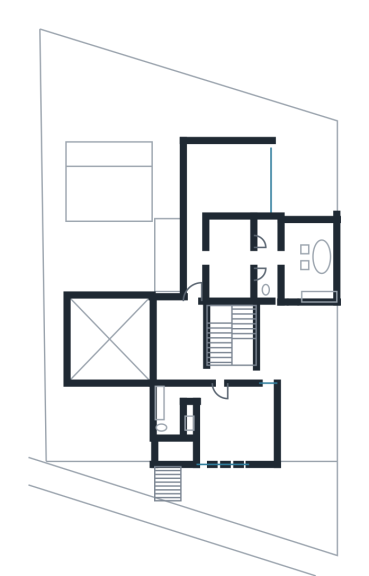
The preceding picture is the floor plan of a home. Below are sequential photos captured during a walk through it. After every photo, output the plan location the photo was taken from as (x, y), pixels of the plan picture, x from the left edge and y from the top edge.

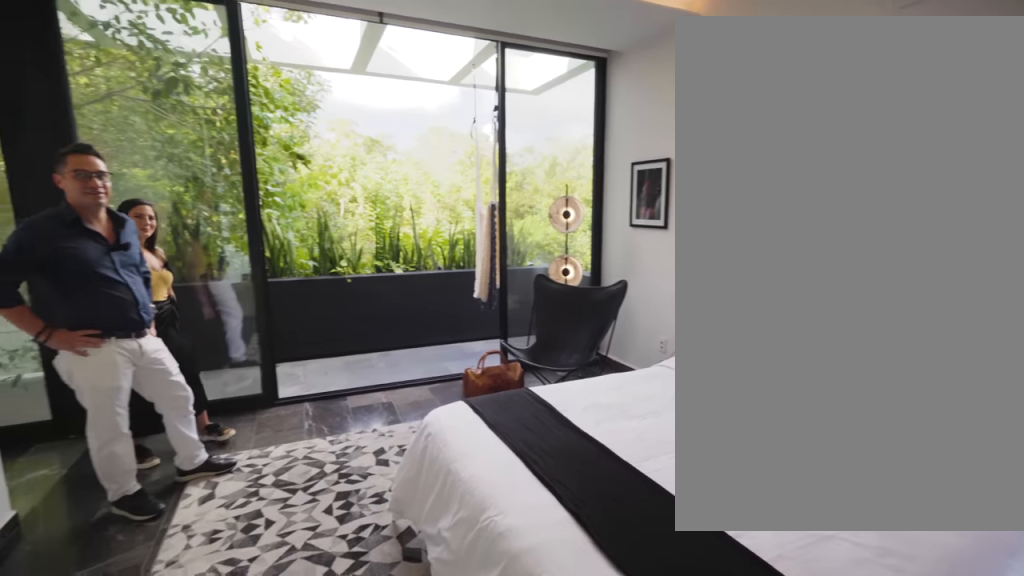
(254, 193)
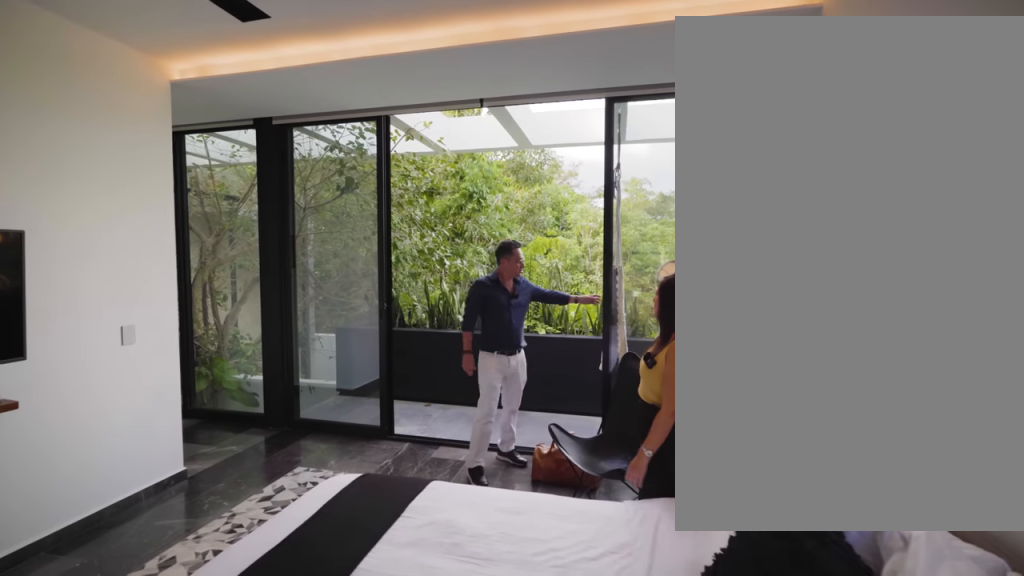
(263, 173)
